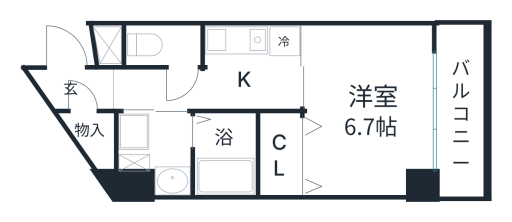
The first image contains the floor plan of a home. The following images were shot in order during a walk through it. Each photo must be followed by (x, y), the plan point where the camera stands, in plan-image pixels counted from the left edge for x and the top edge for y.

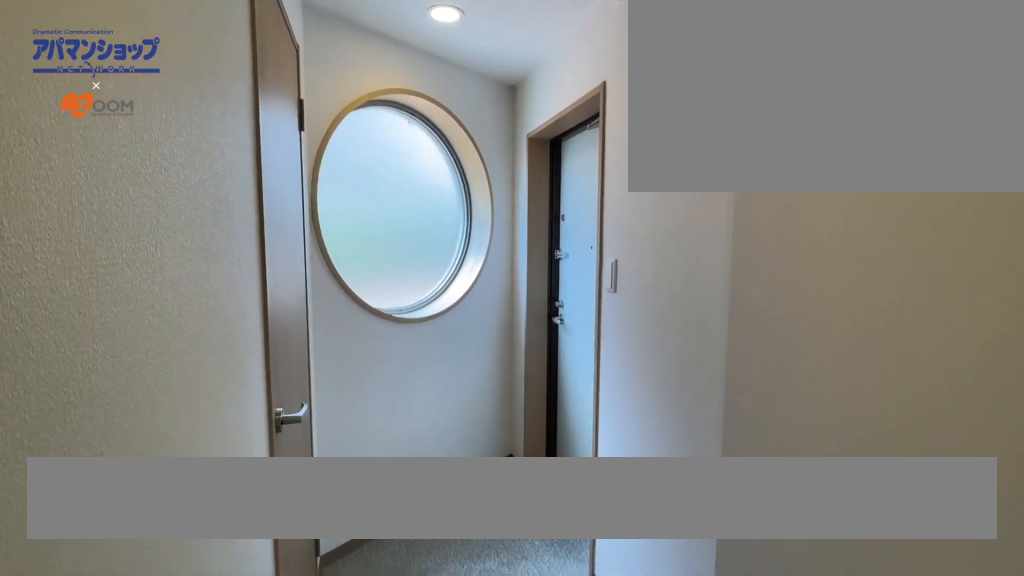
(119, 87)
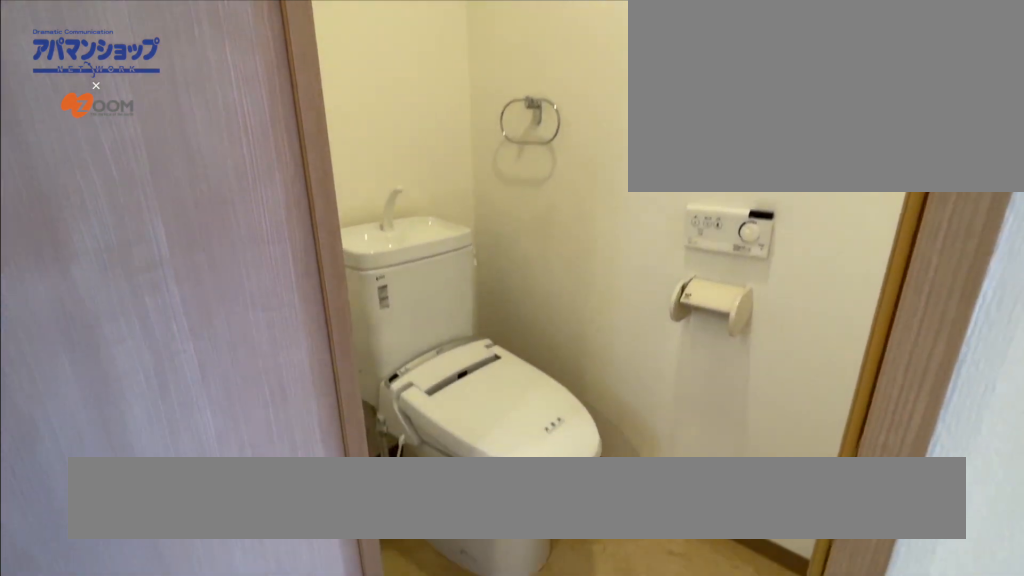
(202, 77)
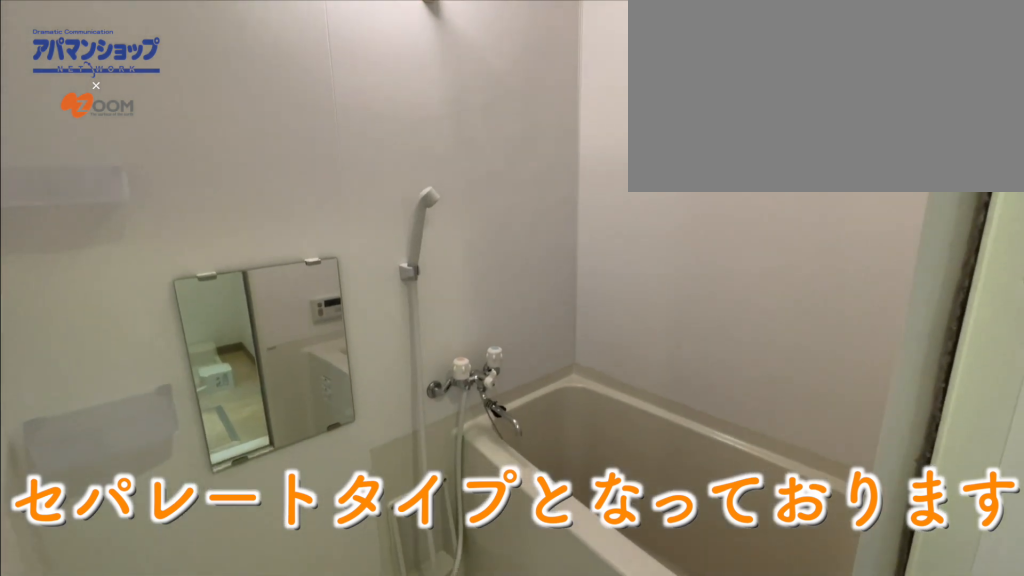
(176, 108)
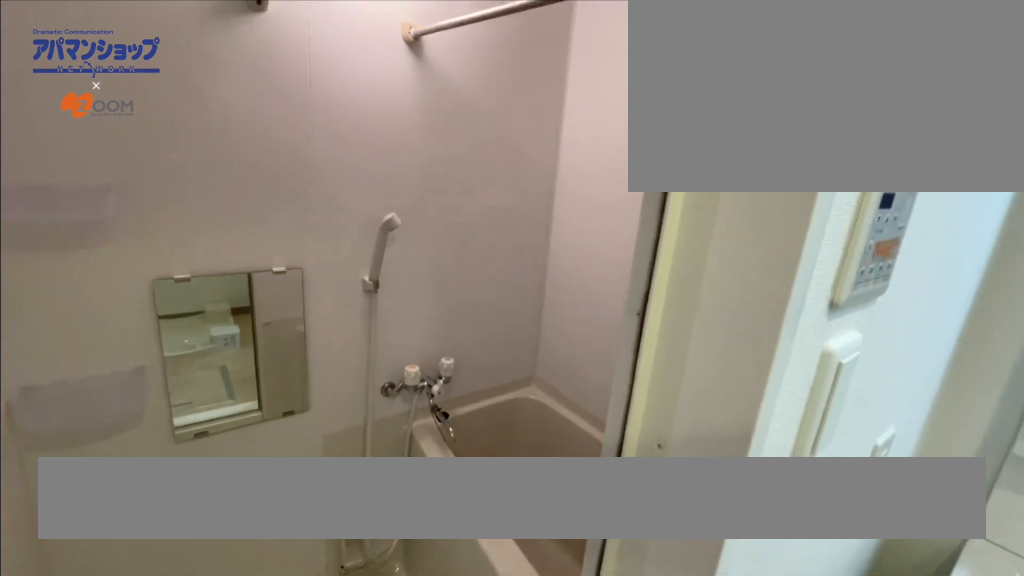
(176, 108)
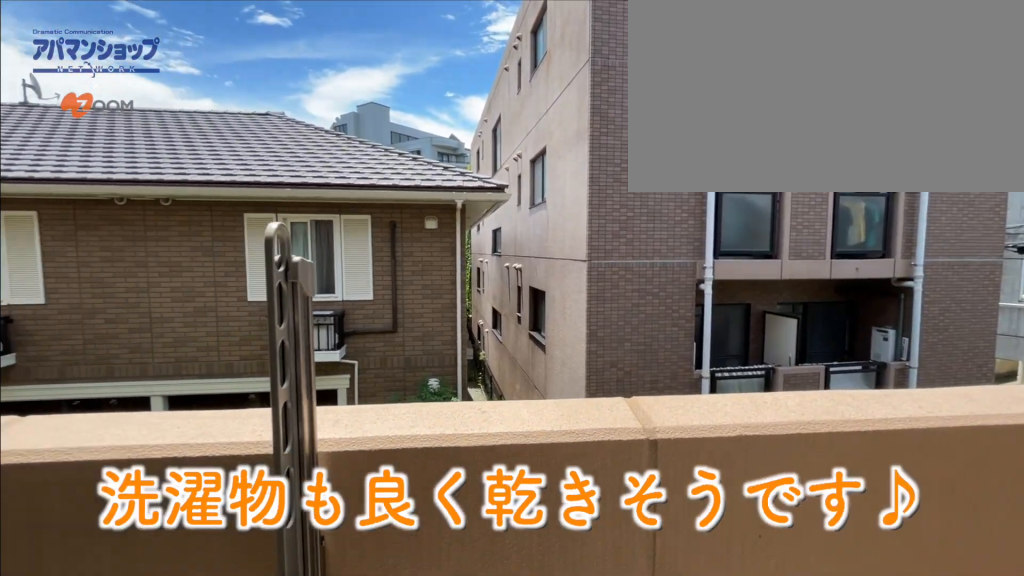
(421, 121)
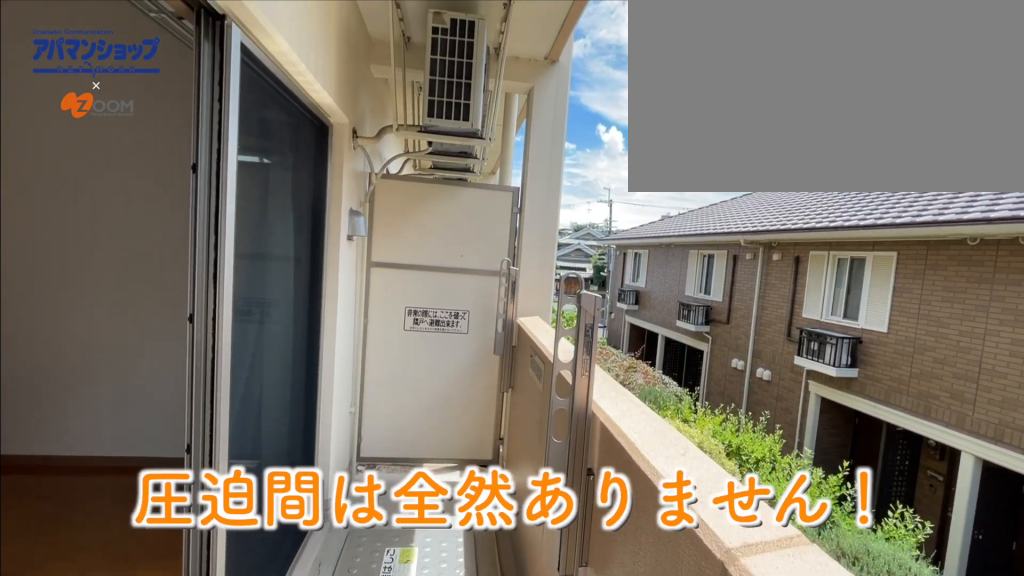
(466, 178)
